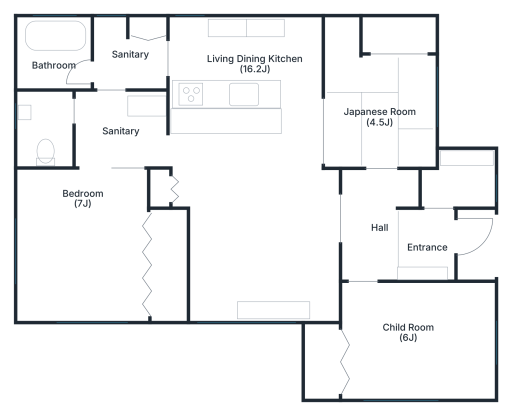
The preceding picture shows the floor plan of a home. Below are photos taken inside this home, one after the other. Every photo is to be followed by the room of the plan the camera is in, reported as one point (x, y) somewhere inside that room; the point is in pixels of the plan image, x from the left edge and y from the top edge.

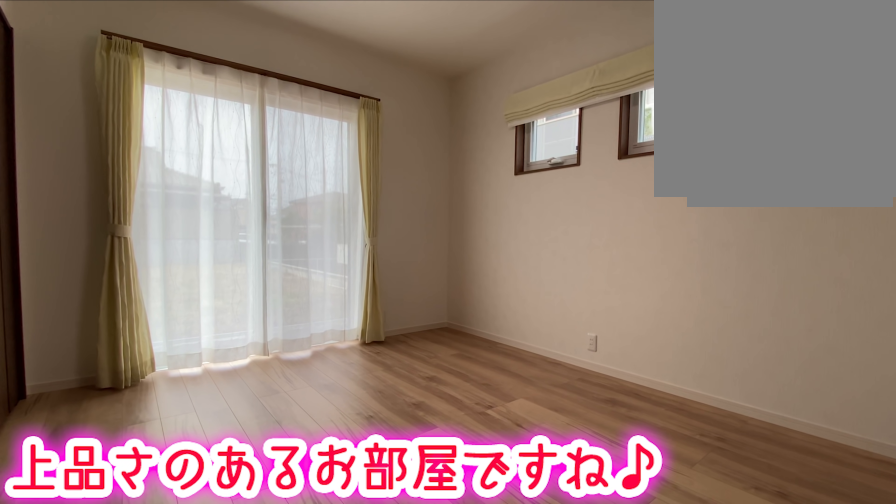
(32, 252)
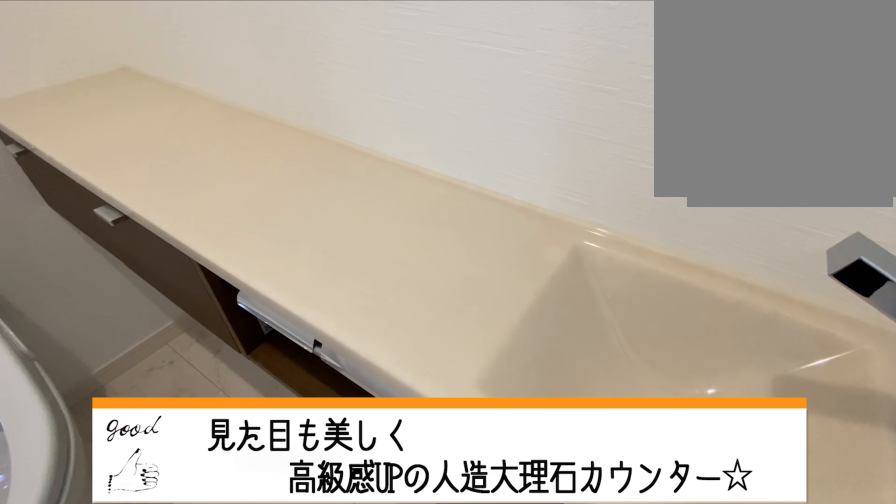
(48, 130)
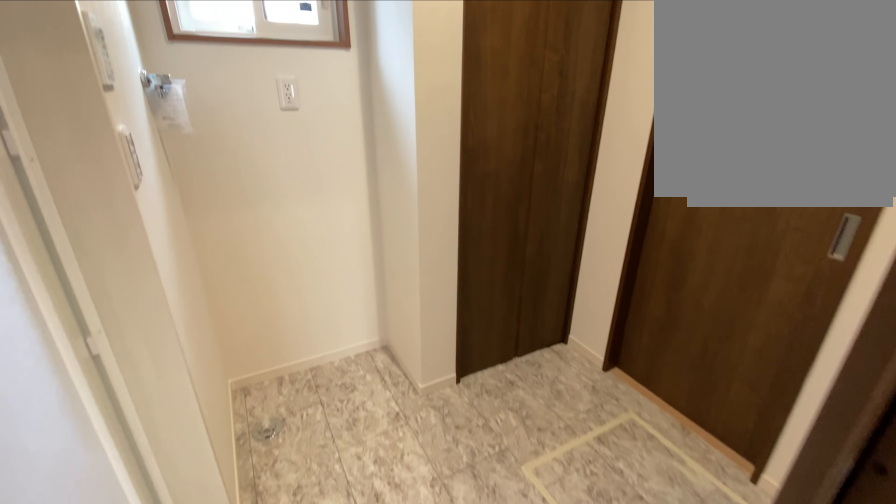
(127, 62)
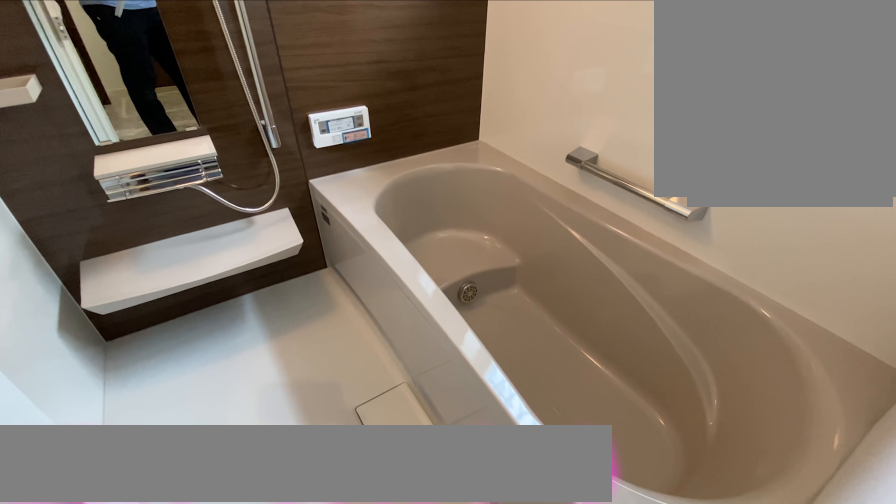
(55, 60)
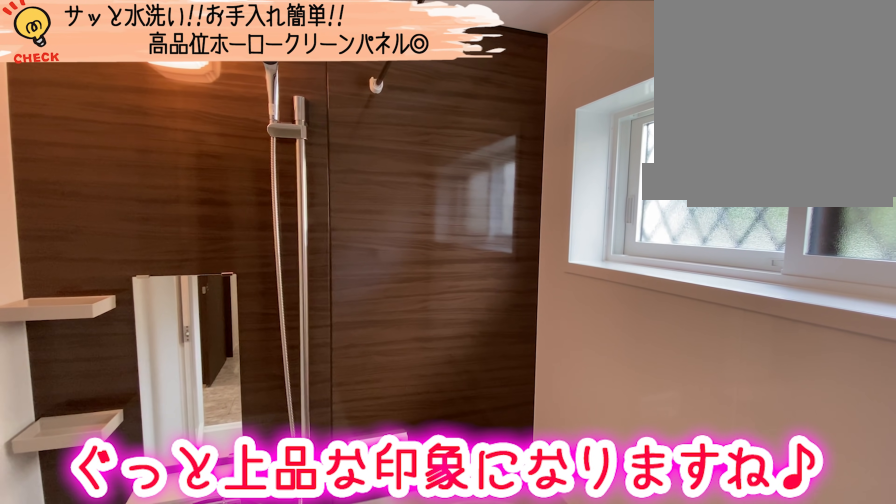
(55, 60)
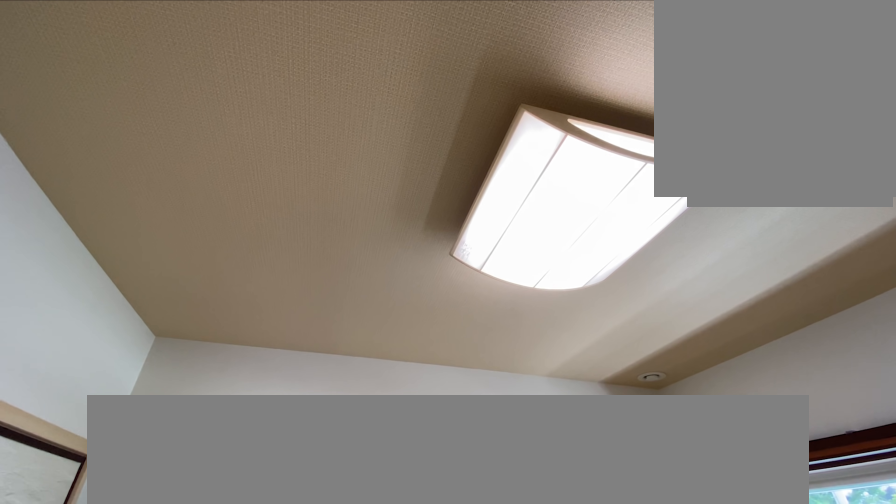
(379, 85)
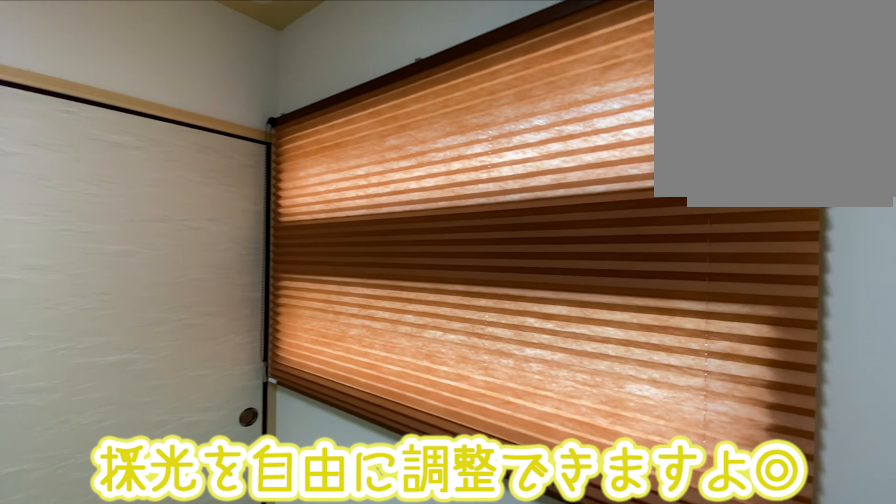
(379, 85)
